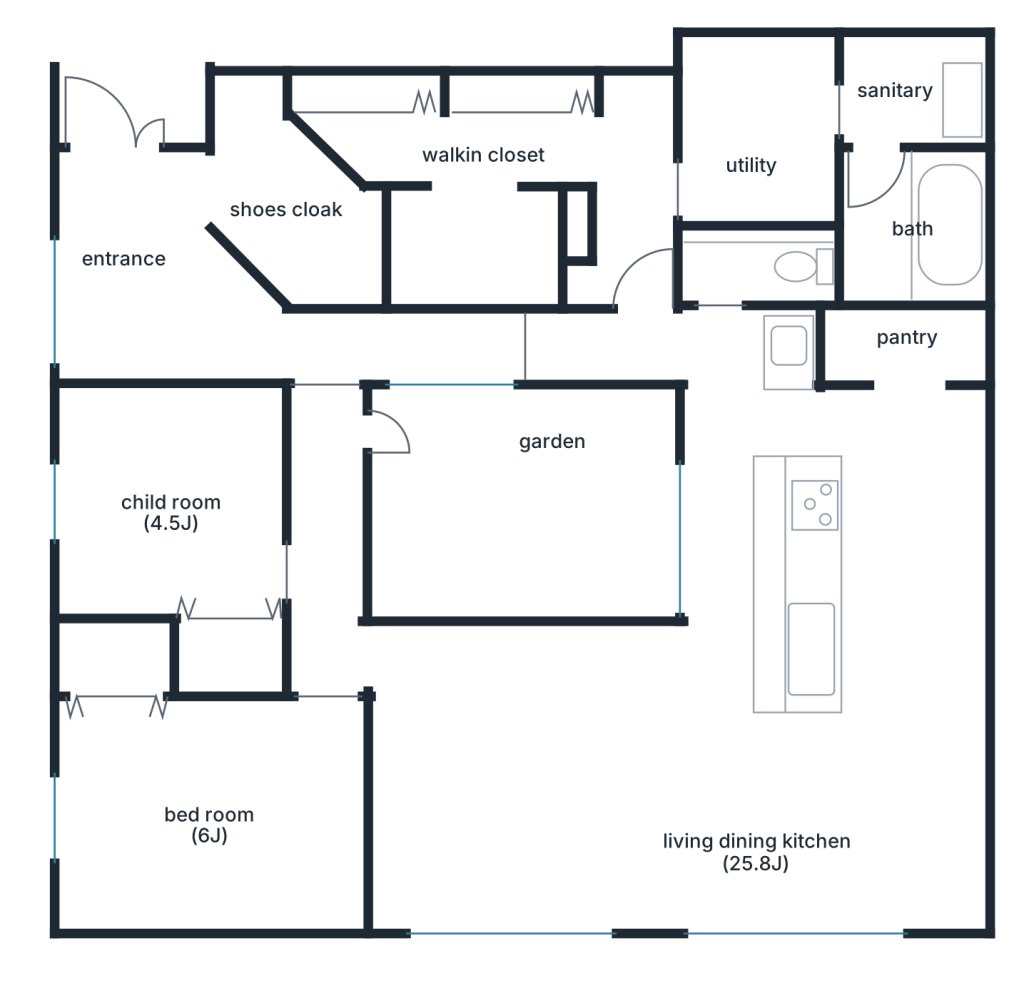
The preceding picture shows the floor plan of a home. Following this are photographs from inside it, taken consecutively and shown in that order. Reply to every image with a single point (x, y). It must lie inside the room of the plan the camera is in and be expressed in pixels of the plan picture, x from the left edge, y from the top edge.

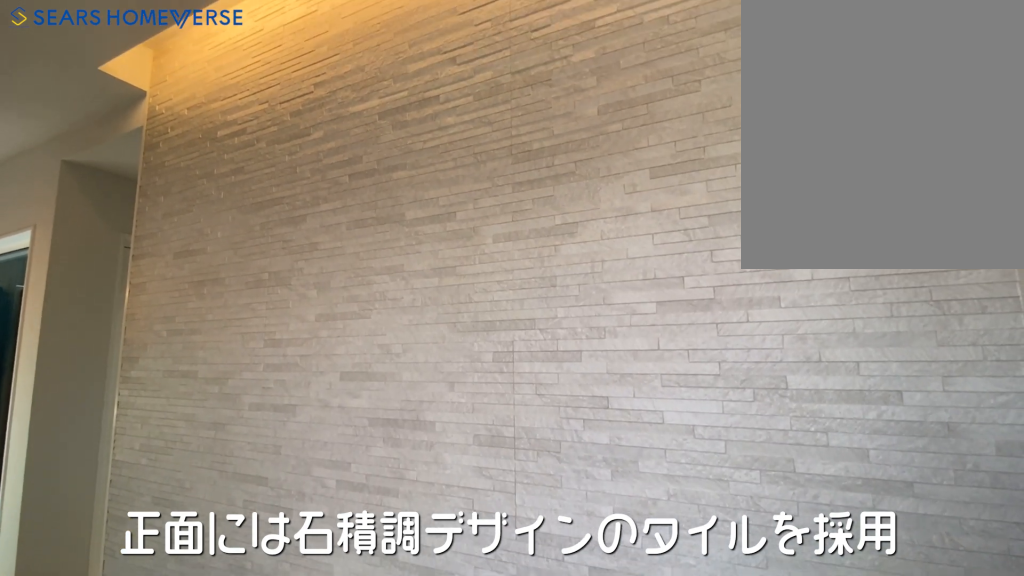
(131, 256)
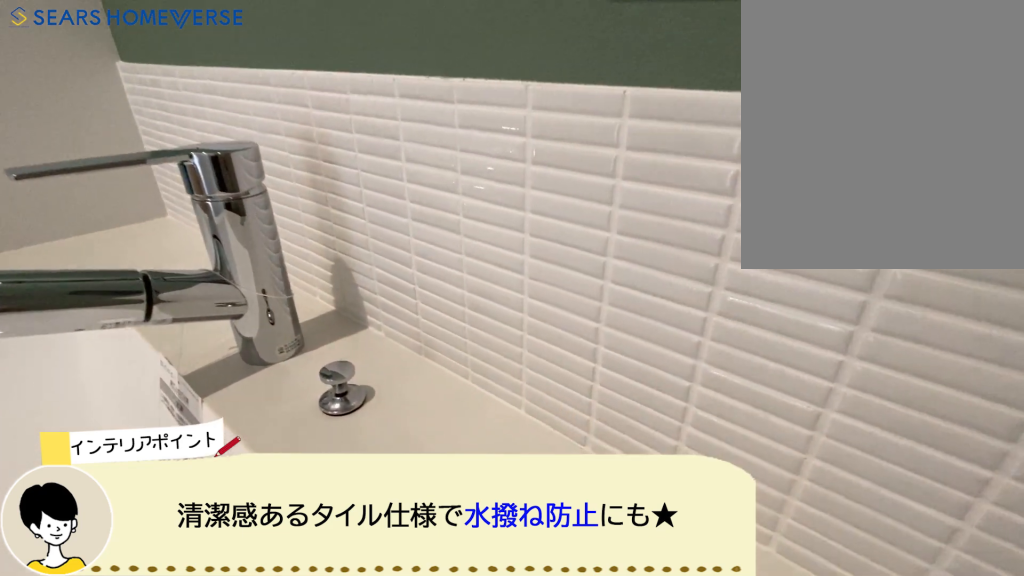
(715, 353)
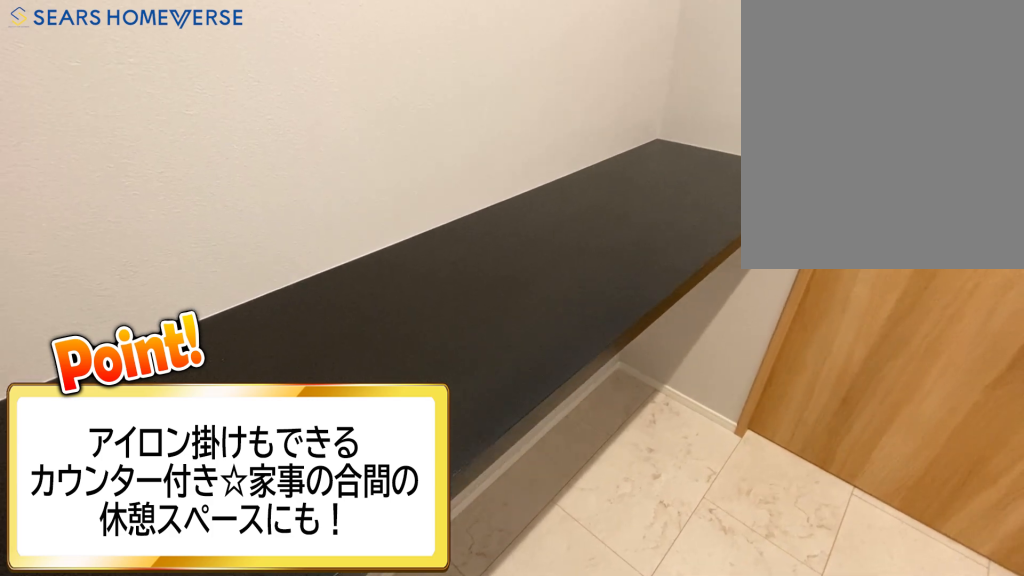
(761, 150)
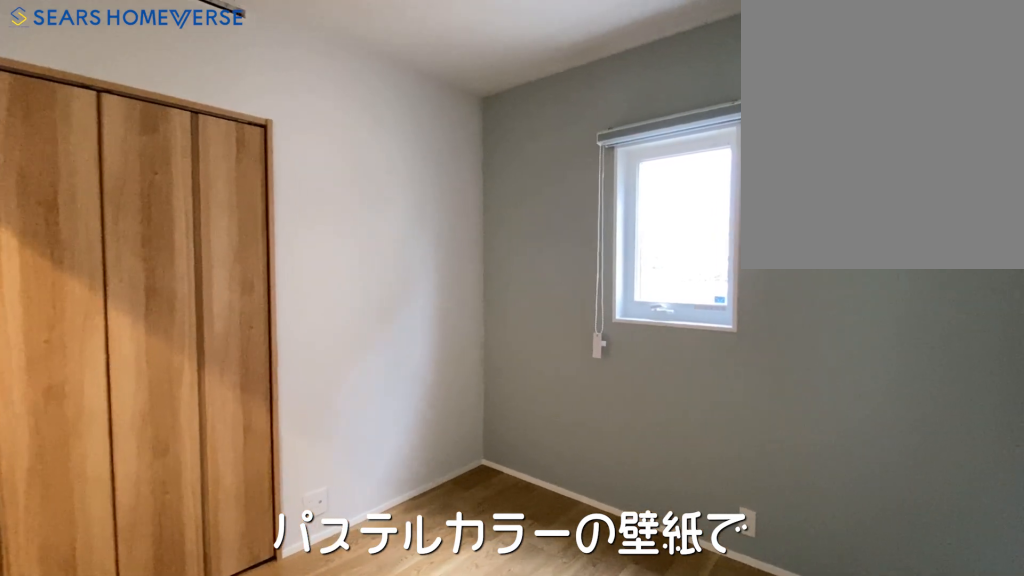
(231, 566)
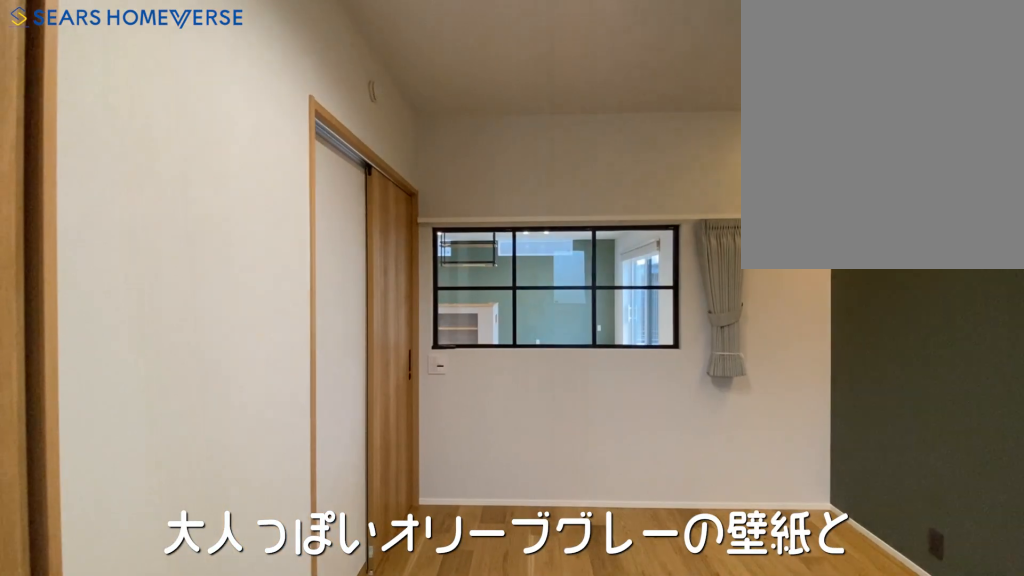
(211, 759)
